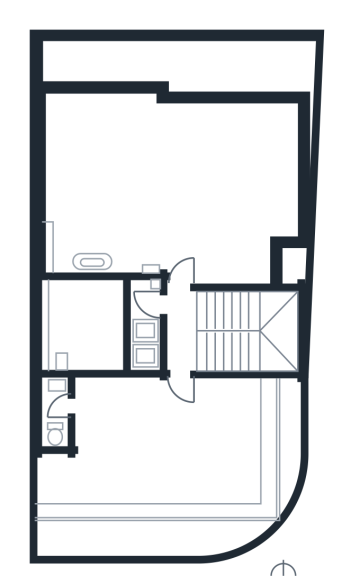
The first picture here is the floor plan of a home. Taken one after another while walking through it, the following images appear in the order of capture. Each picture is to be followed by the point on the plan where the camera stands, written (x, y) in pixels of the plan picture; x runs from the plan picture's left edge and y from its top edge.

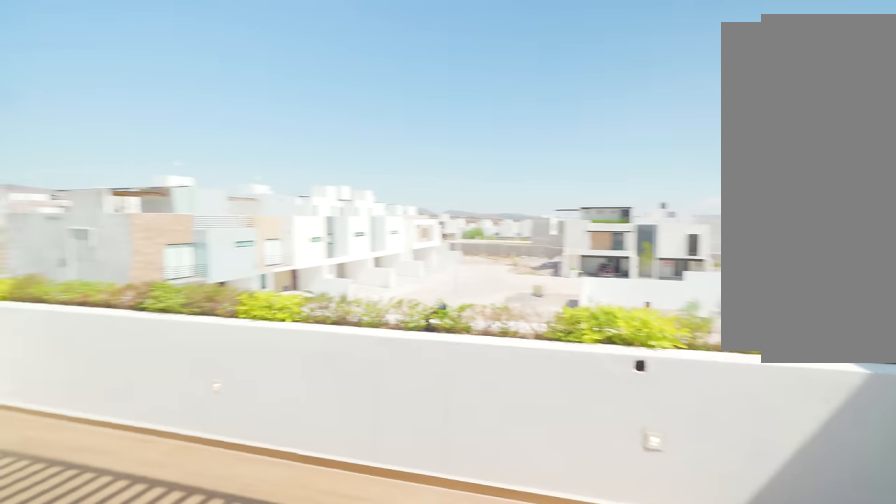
(187, 435)
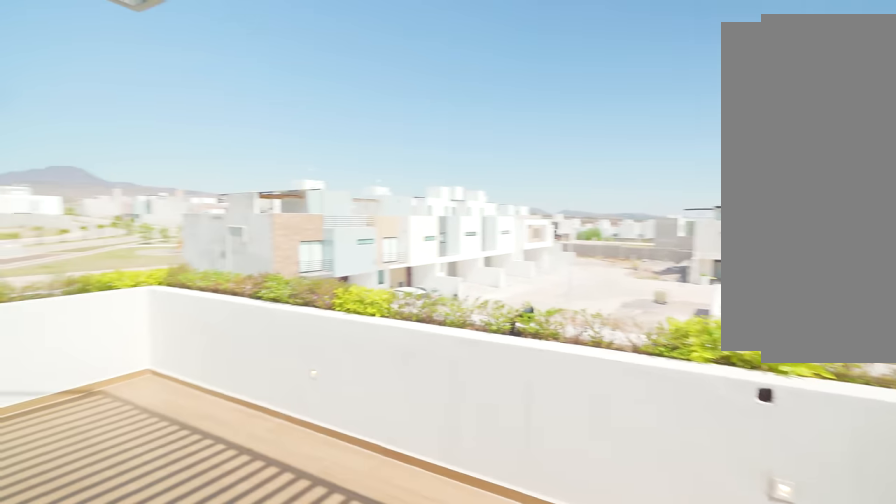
(188, 436)
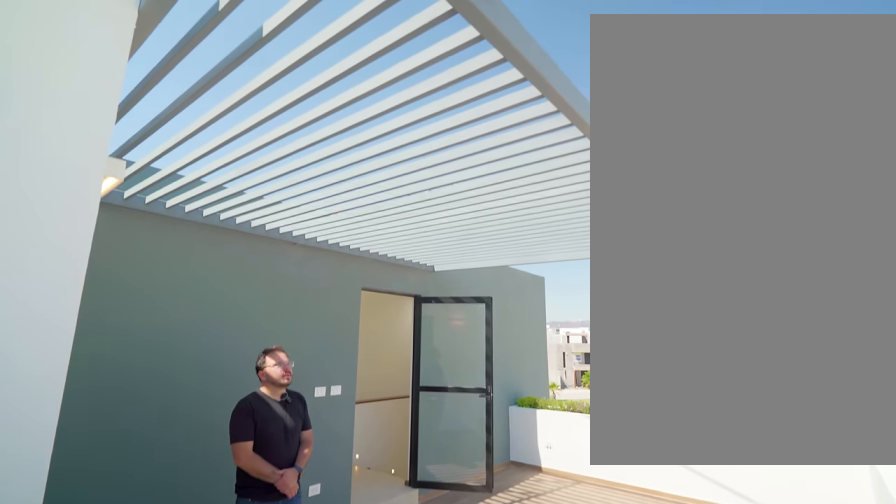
(56, 502)
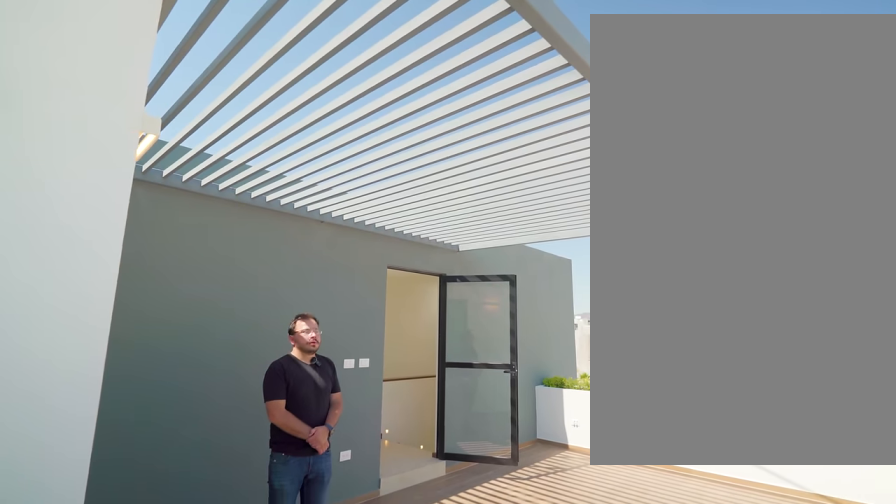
(56, 501)
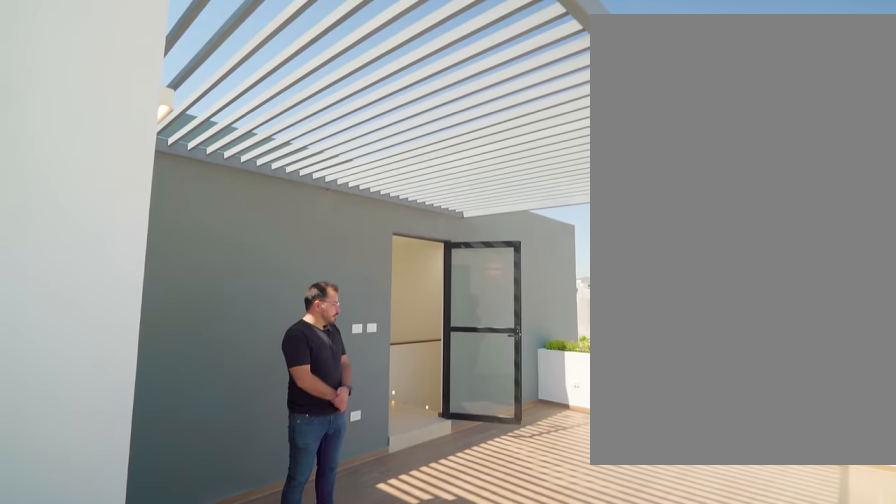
(56, 501)
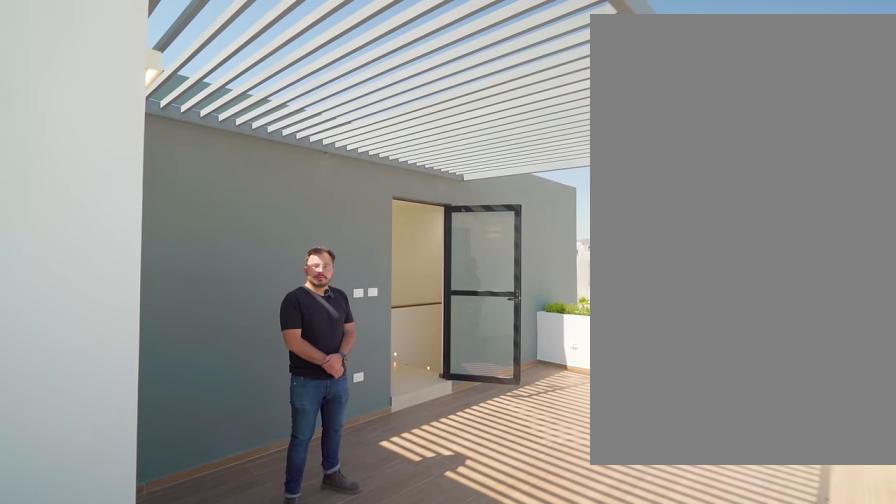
(56, 502)
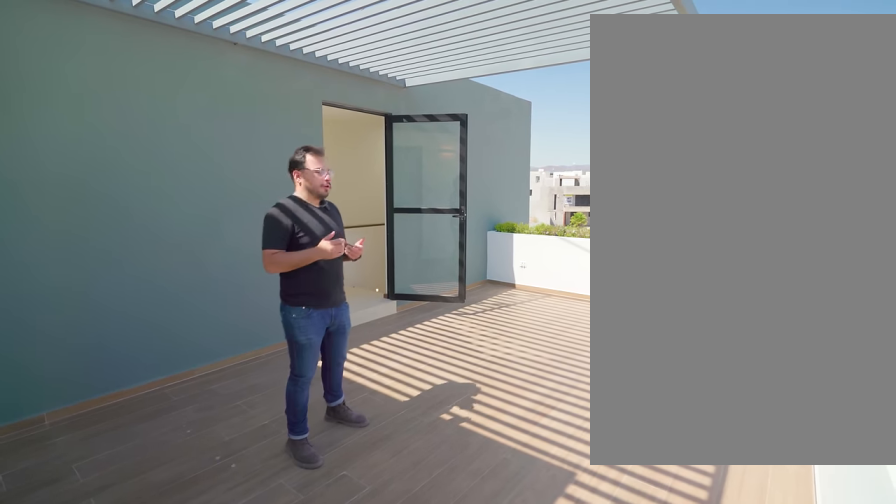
(56, 501)
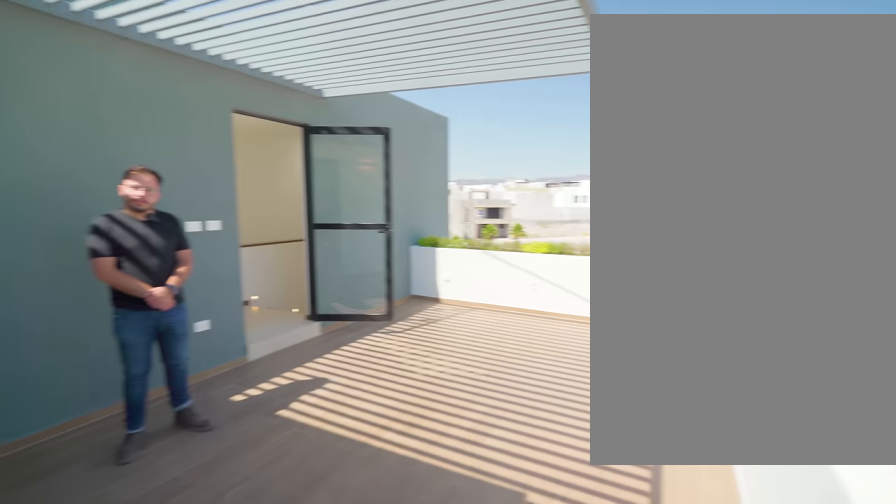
(56, 501)
